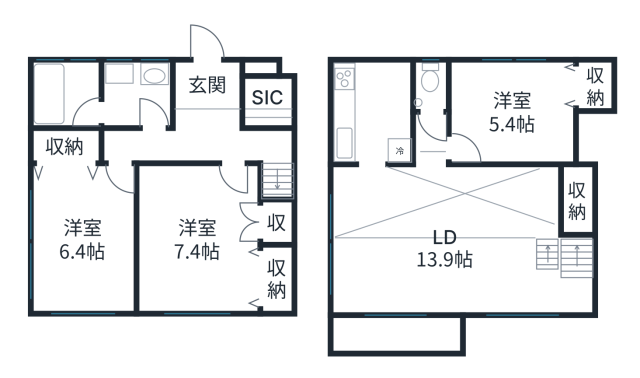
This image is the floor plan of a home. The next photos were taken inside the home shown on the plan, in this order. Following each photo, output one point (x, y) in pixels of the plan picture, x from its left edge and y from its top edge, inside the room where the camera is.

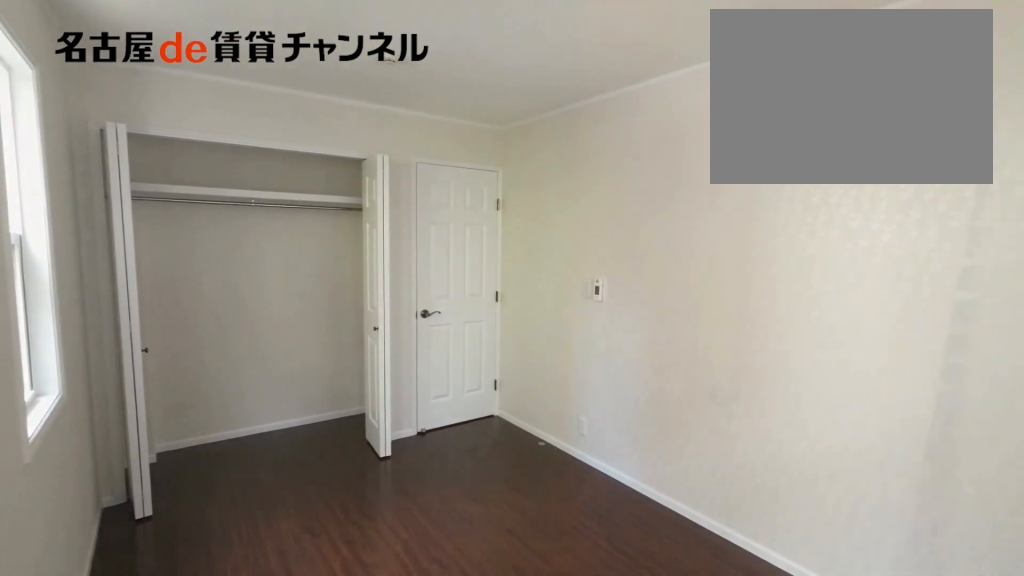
(84, 227)
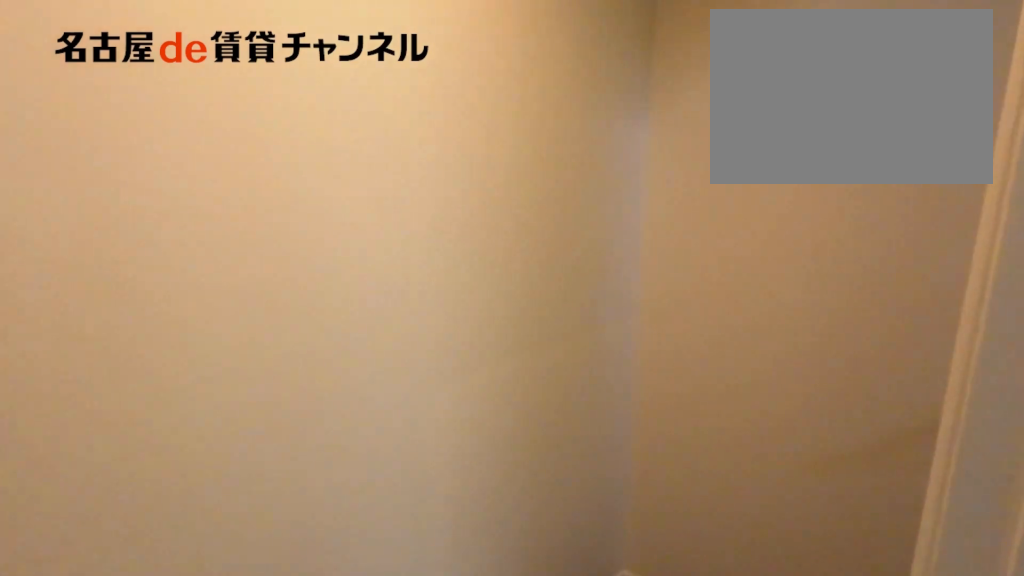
(211, 243)
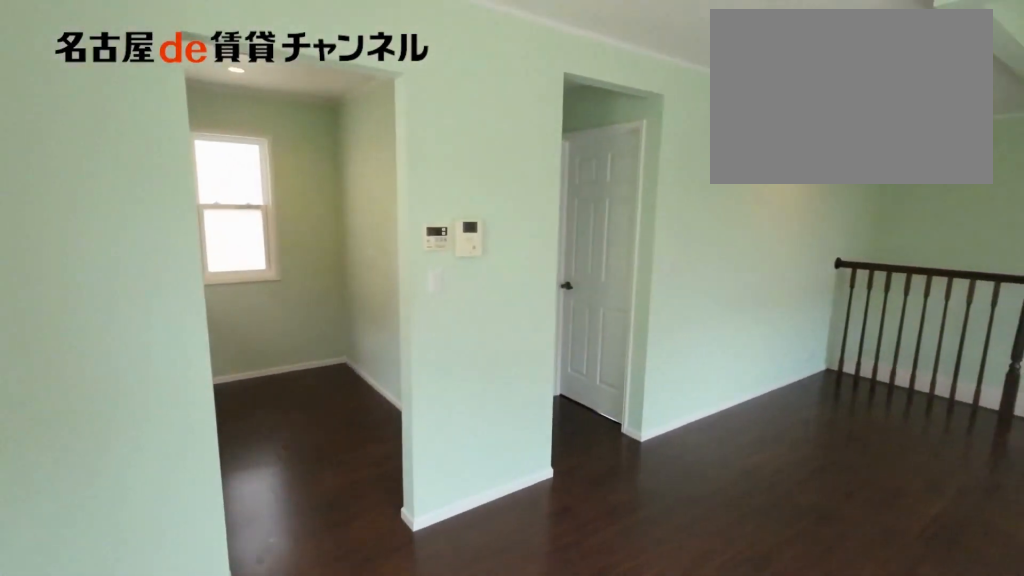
(462, 242)
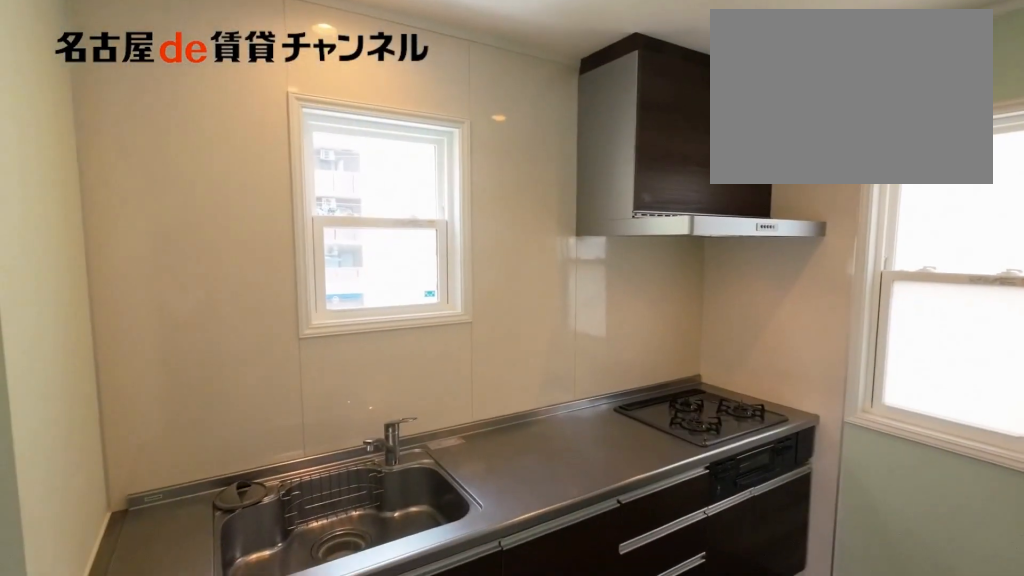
(371, 113)
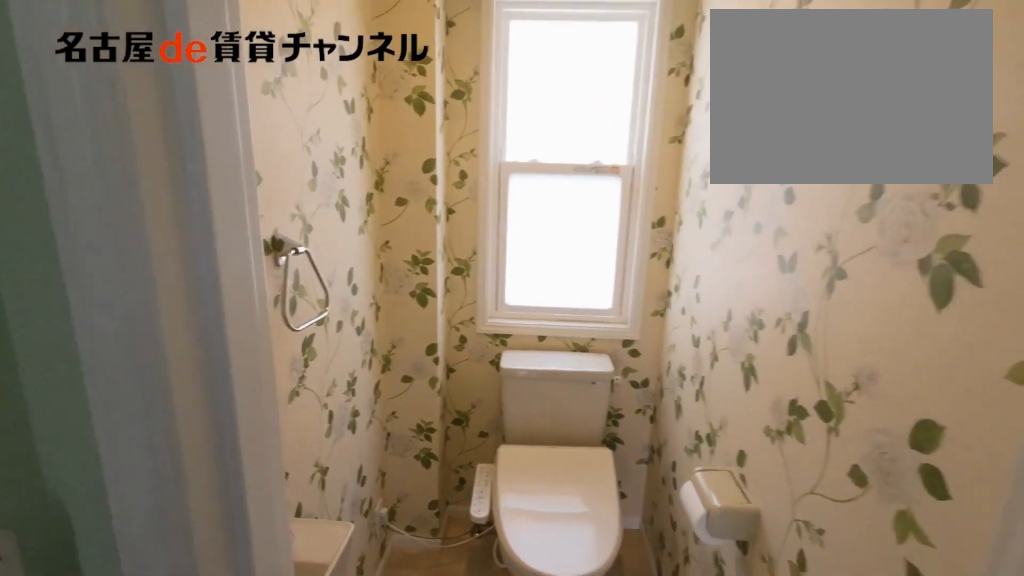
(430, 88)
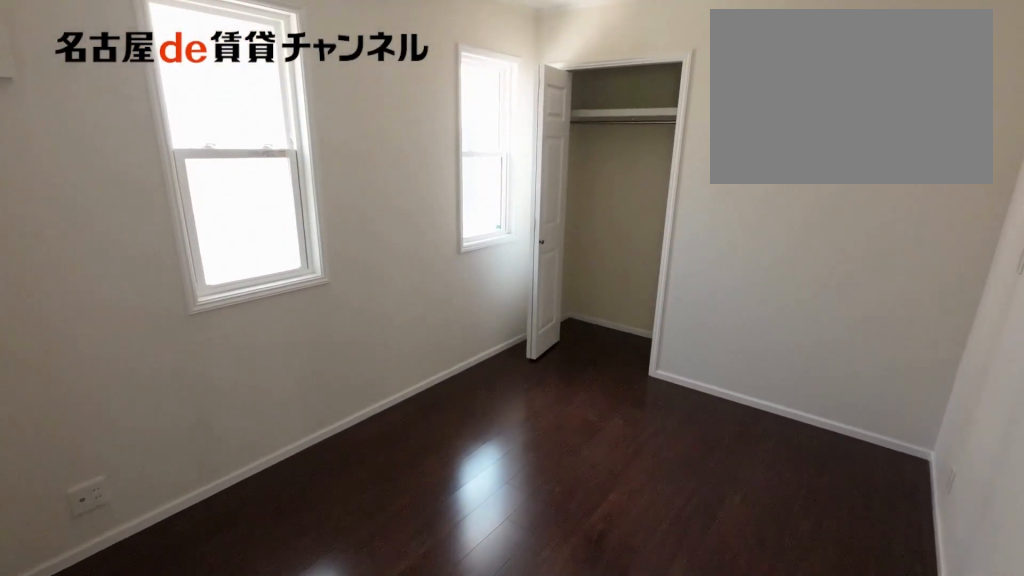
(522, 109)
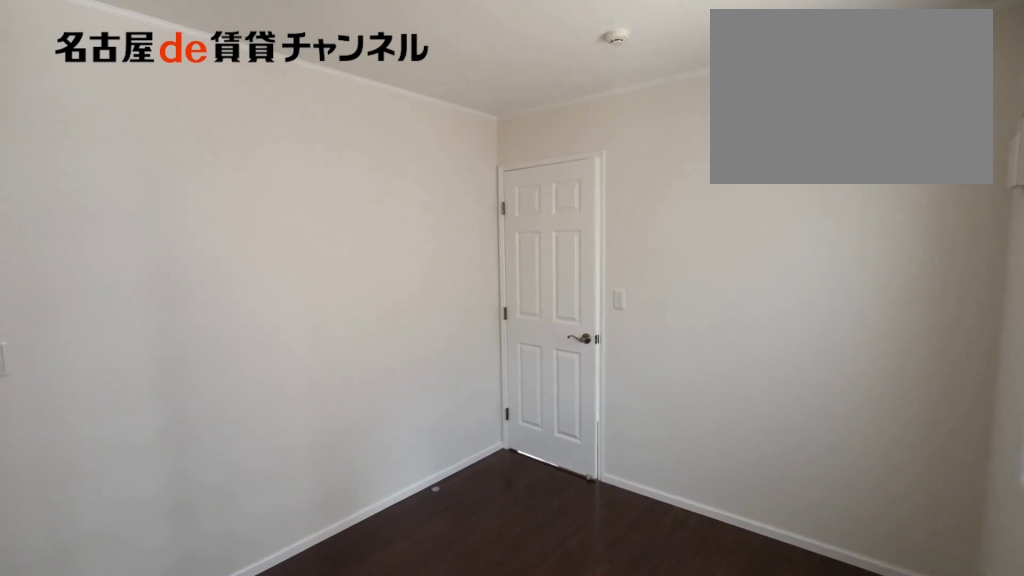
(522, 109)
